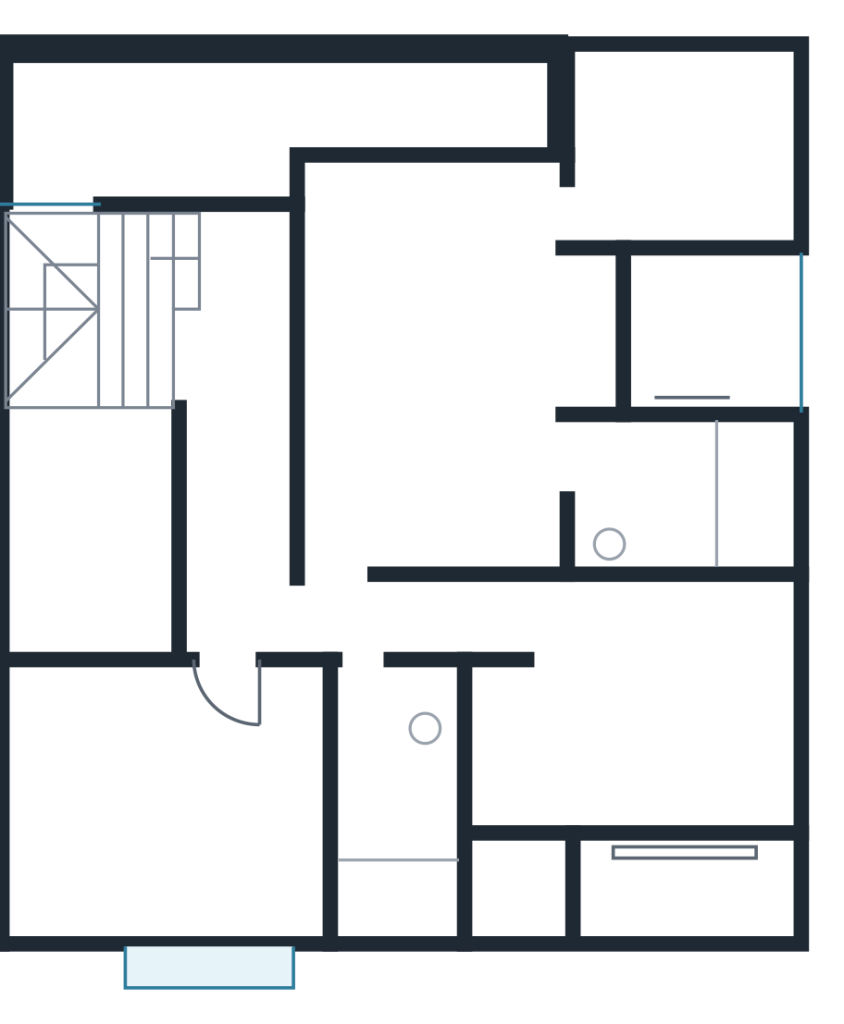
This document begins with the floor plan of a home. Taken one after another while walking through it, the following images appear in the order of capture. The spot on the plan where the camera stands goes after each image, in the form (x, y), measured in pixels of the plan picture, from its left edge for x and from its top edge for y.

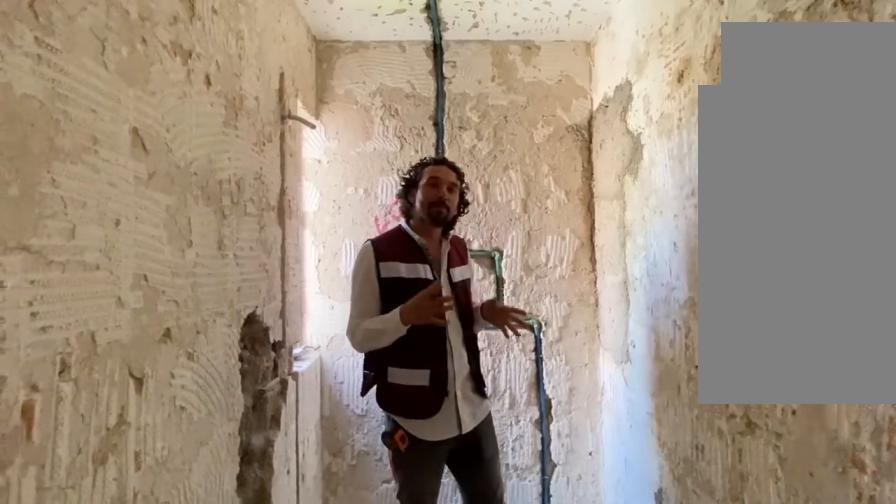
(367, 675)
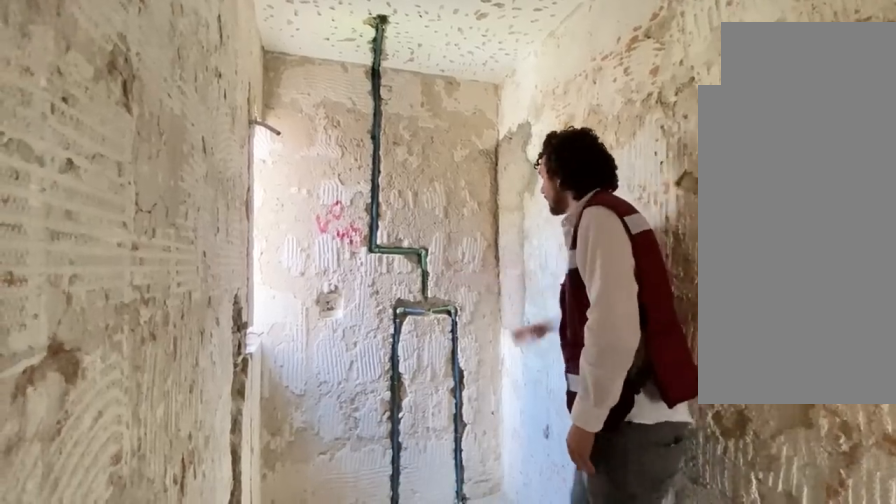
(373, 700)
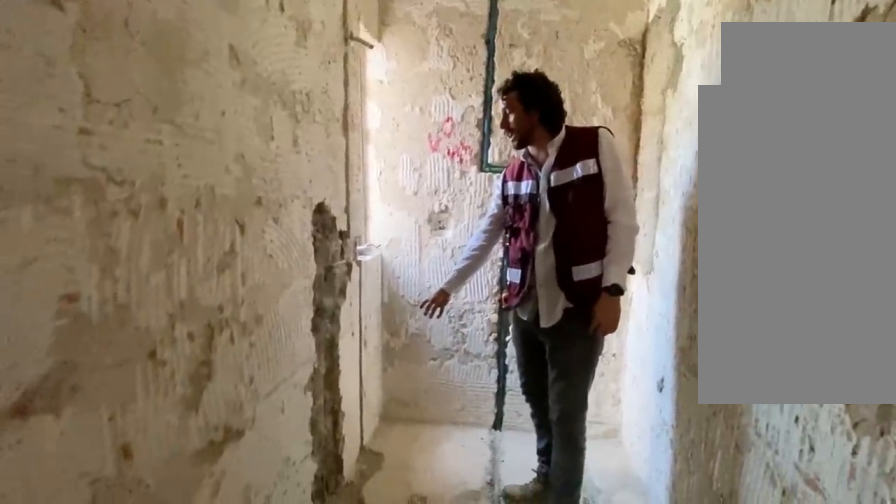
(369, 782)
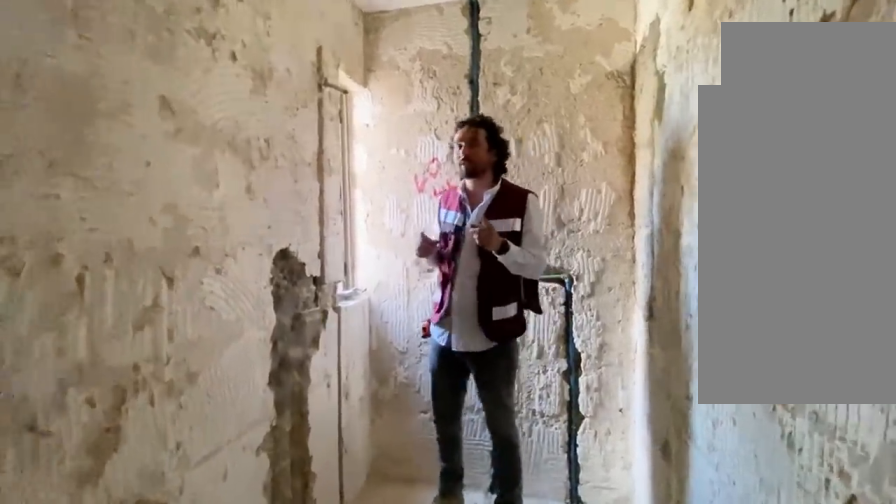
(363, 793)
